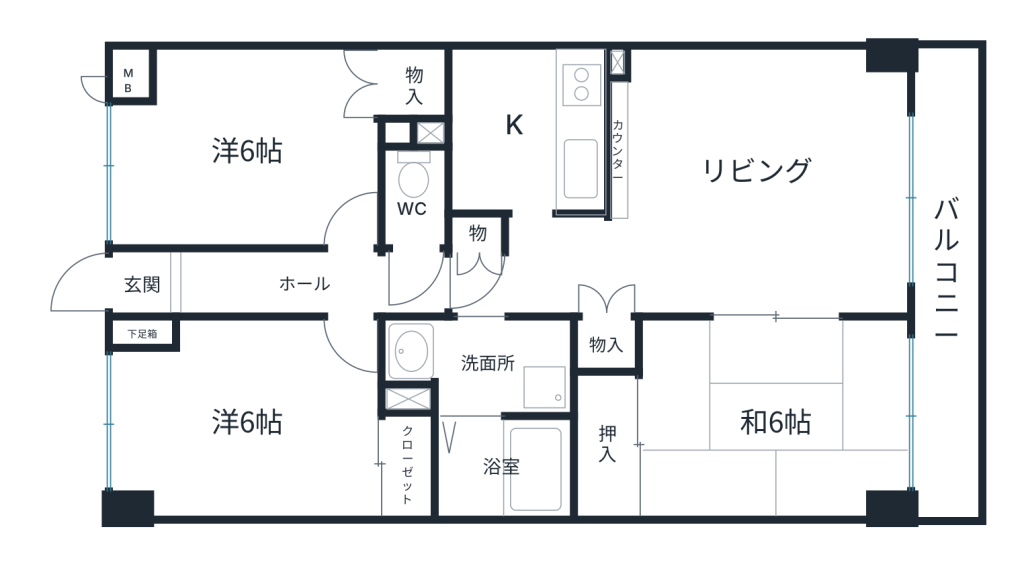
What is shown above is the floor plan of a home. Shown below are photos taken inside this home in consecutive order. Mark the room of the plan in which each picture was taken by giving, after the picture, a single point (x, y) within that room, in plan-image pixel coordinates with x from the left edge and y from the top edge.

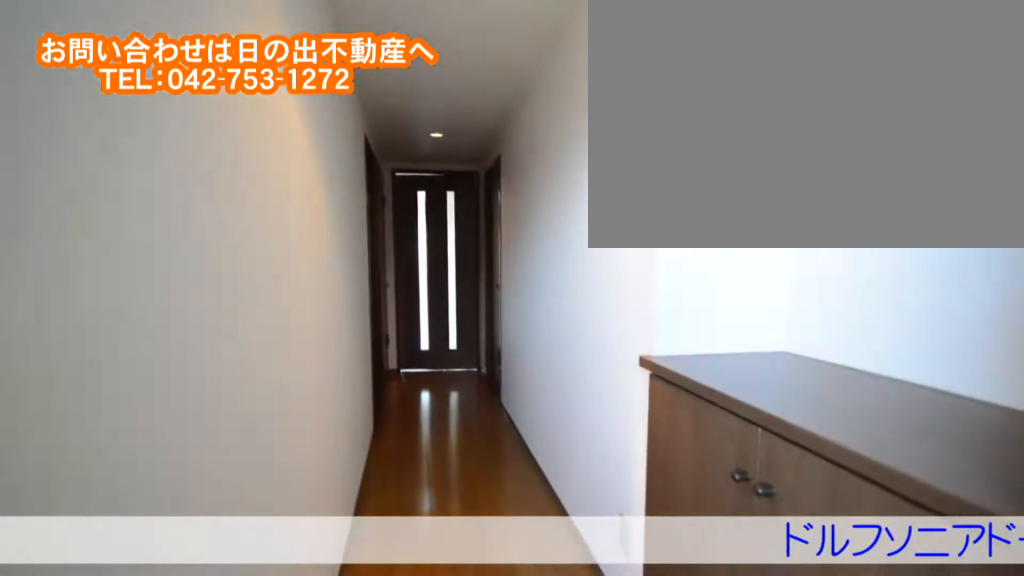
(193, 283)
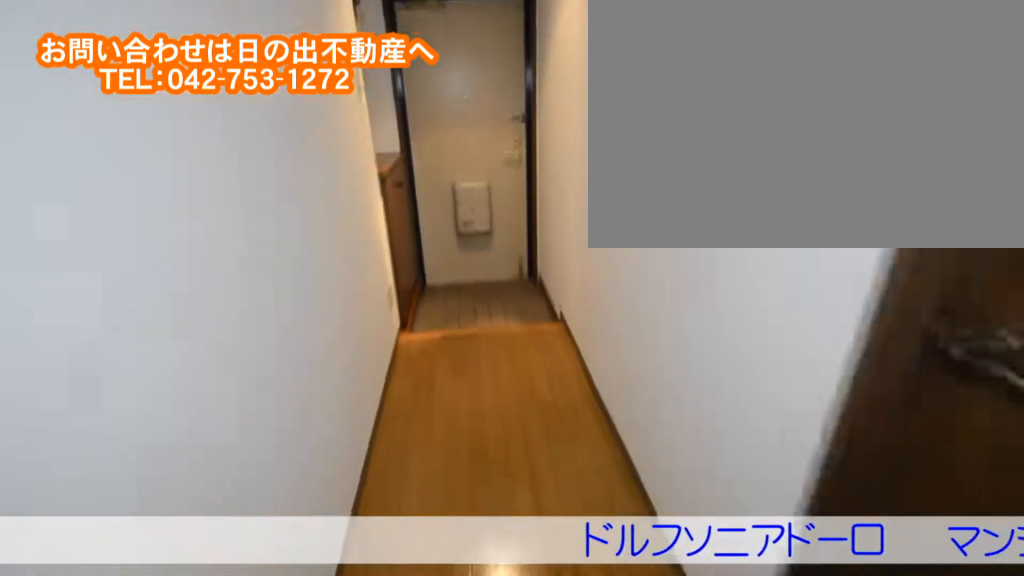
(193, 283)
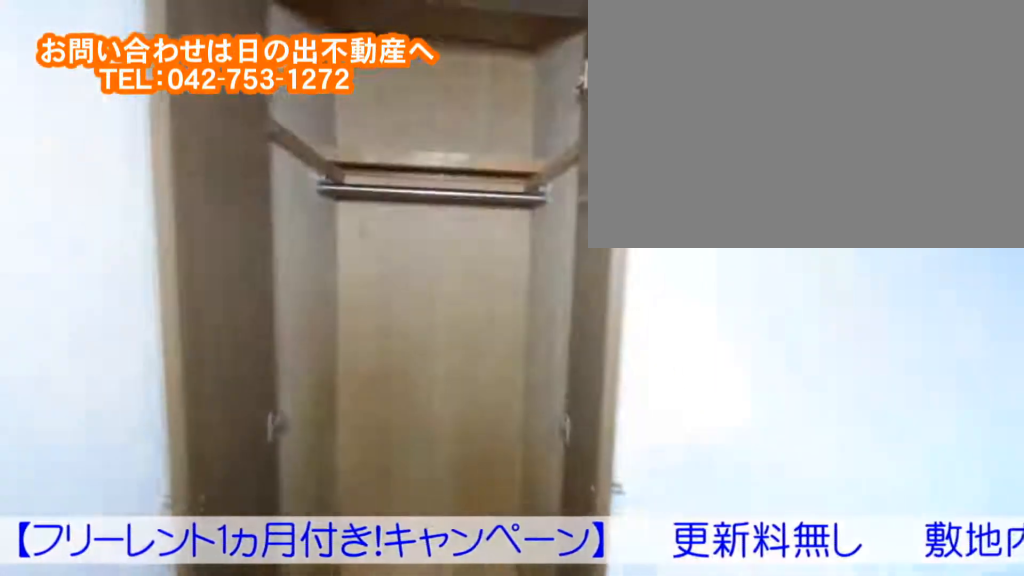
(177, 144)
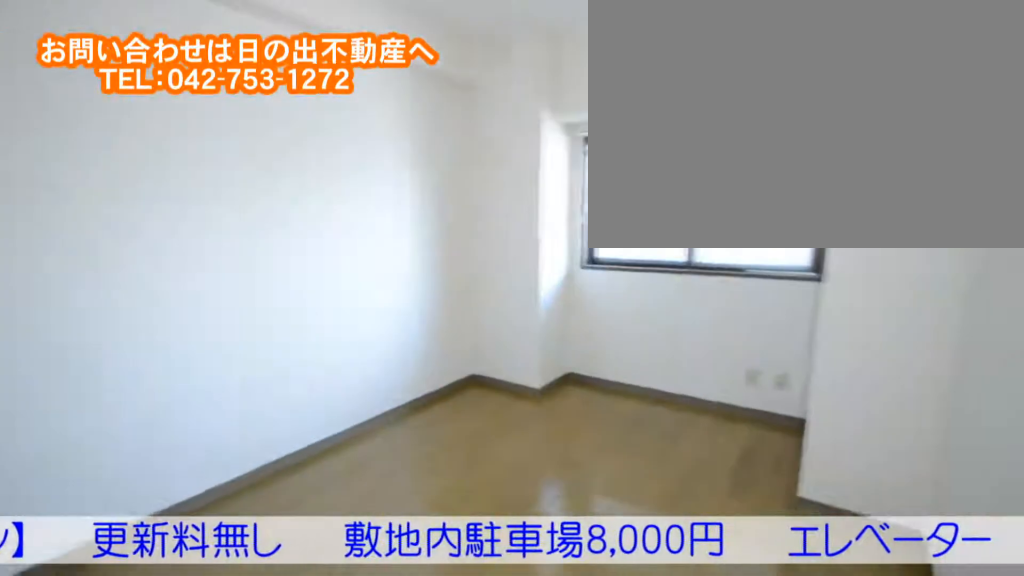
(189, 446)
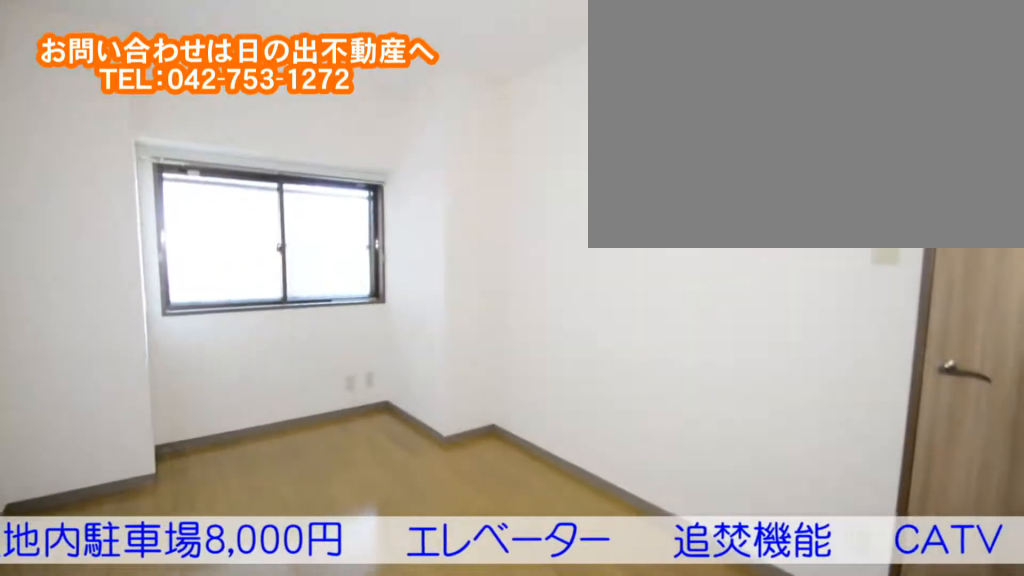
(190, 446)
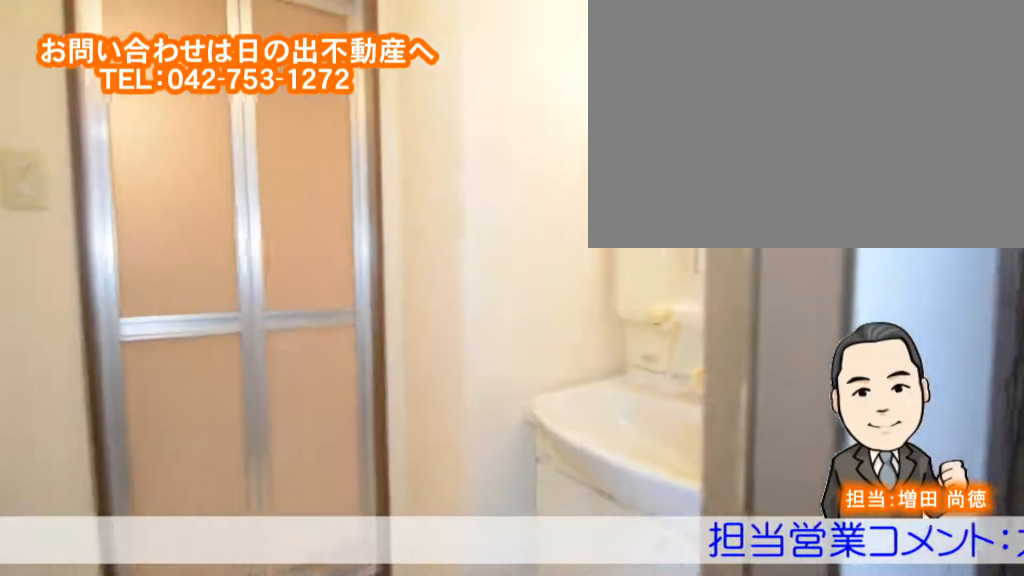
(516, 358)
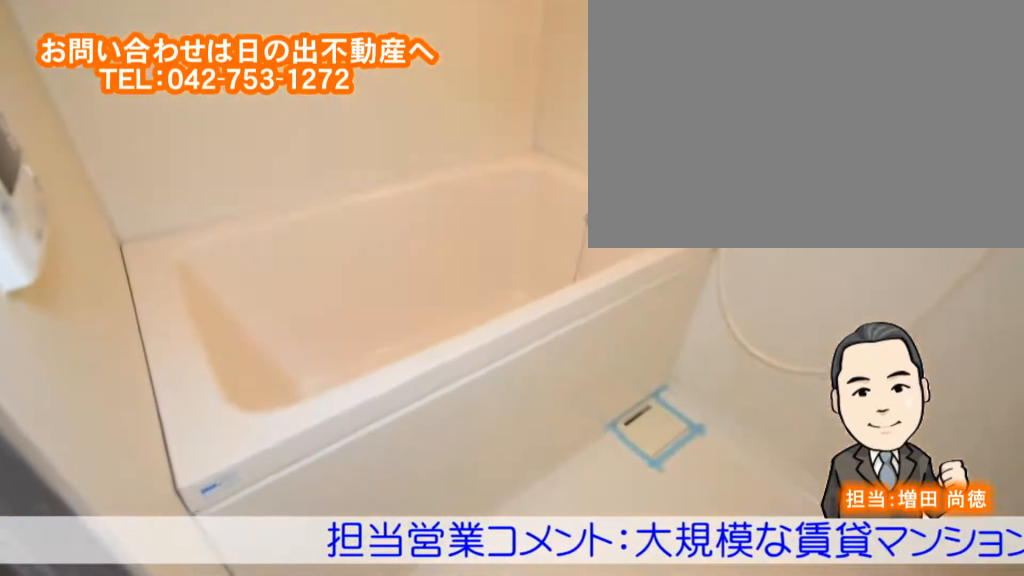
(504, 467)
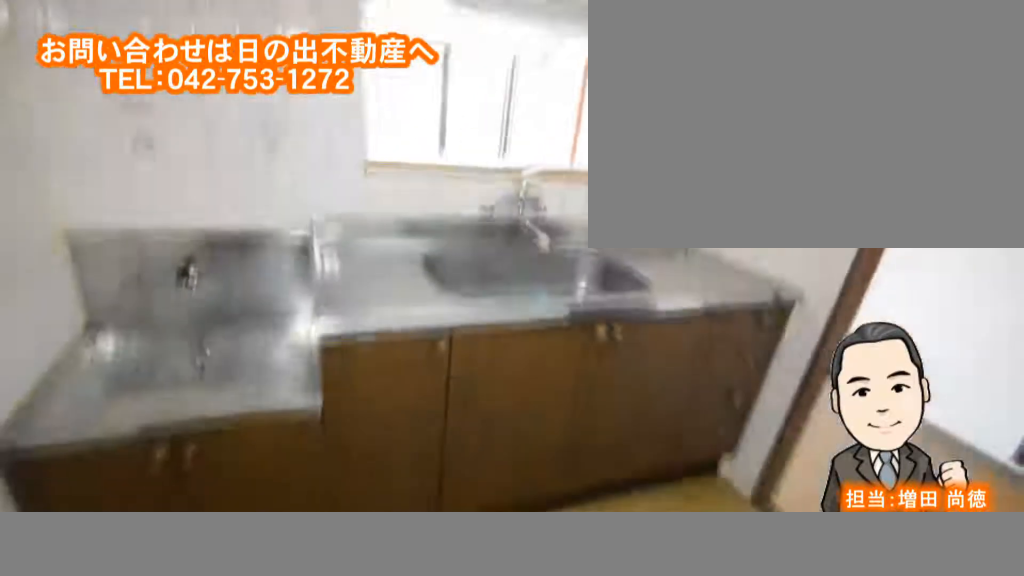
(509, 132)
